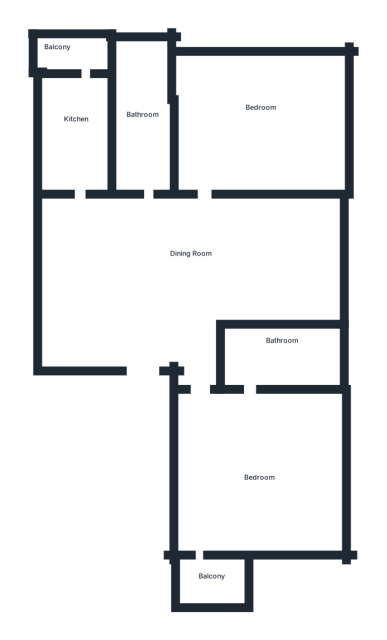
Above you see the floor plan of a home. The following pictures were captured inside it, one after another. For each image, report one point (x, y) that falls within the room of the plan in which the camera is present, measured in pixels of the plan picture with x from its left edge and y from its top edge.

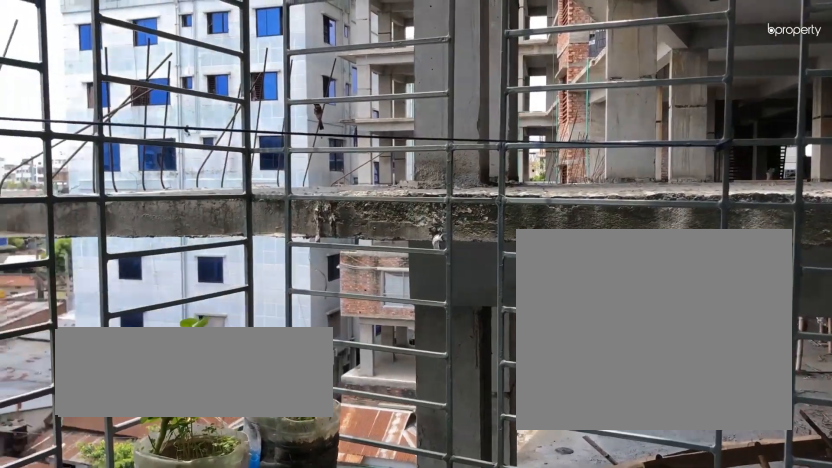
(218, 574)
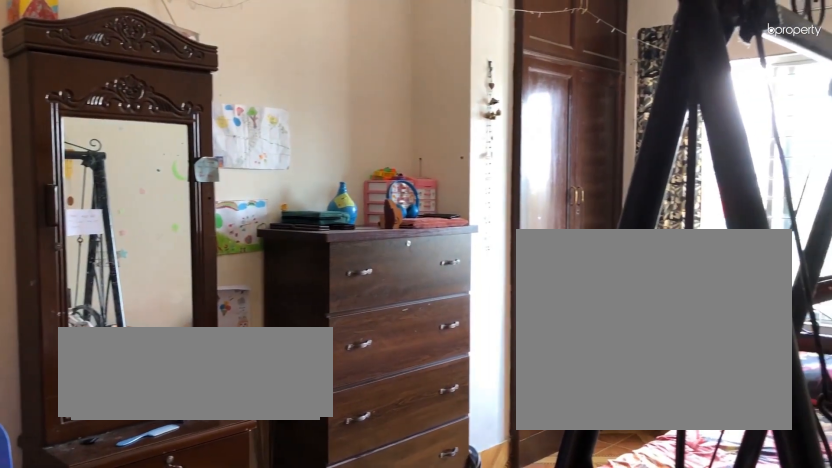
(269, 110)
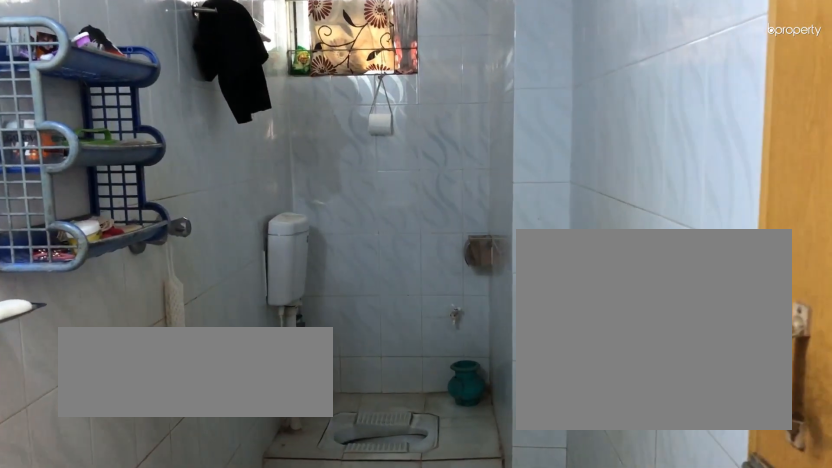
(142, 106)
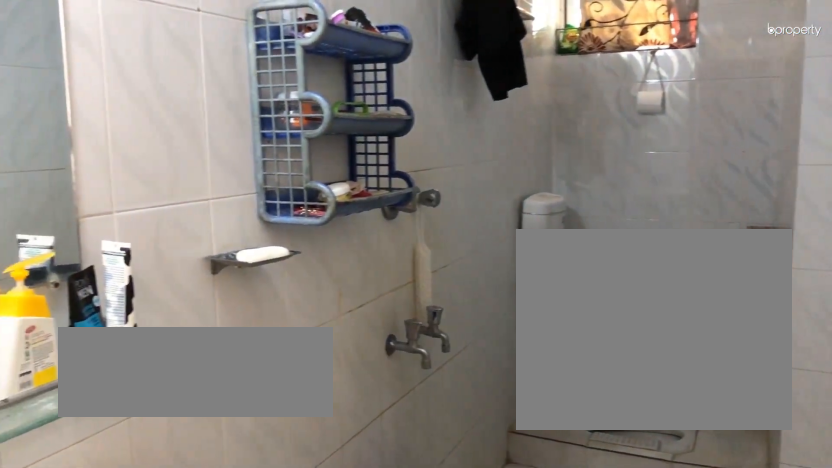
(142, 106)
